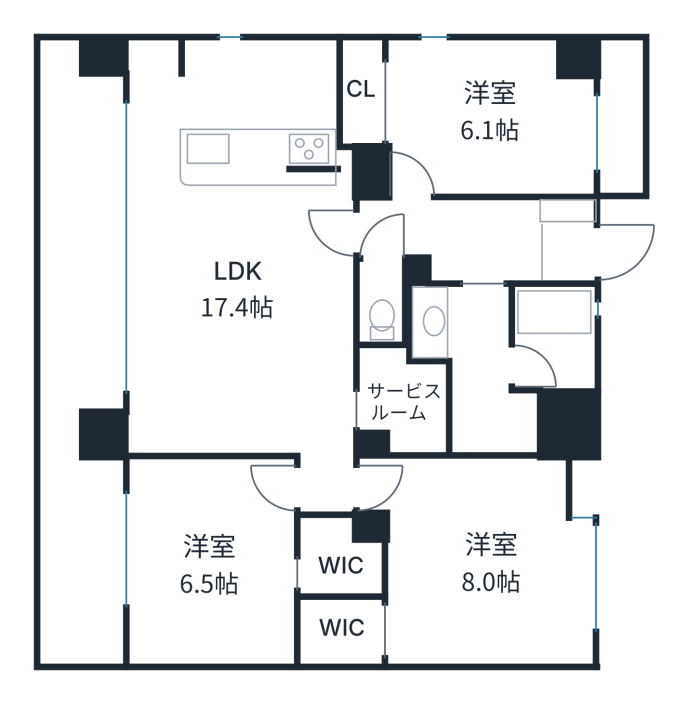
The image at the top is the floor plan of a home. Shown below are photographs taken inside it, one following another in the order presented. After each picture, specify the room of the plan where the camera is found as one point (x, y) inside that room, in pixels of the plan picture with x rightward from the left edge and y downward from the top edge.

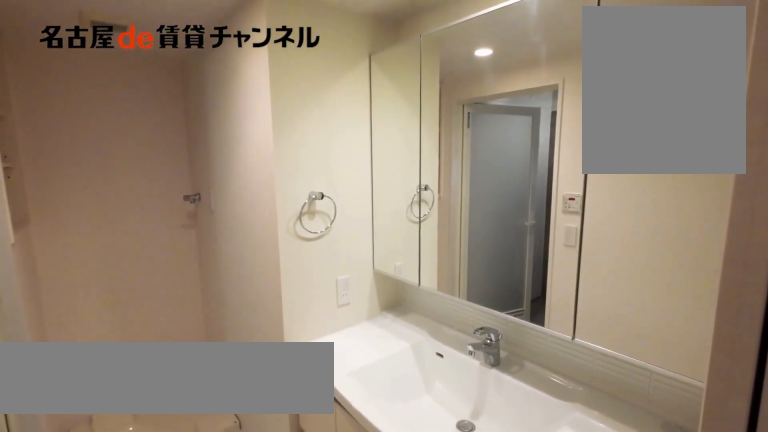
(476, 365)
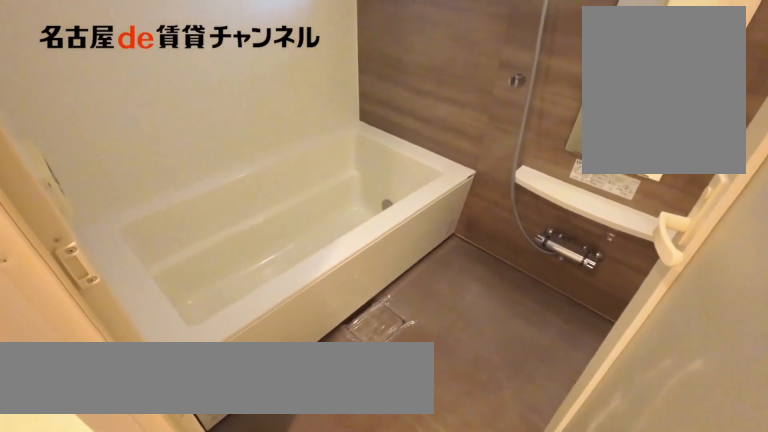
(551, 337)
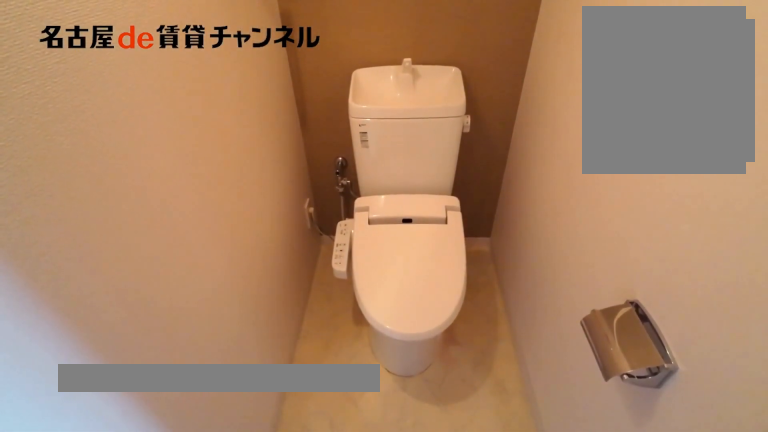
(382, 301)
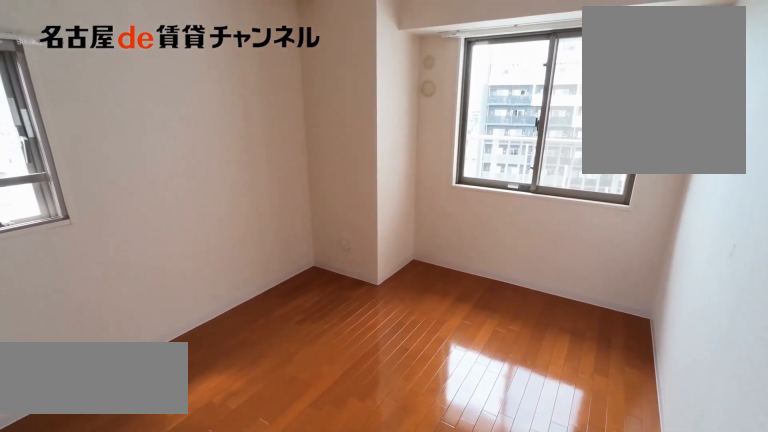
(467, 117)
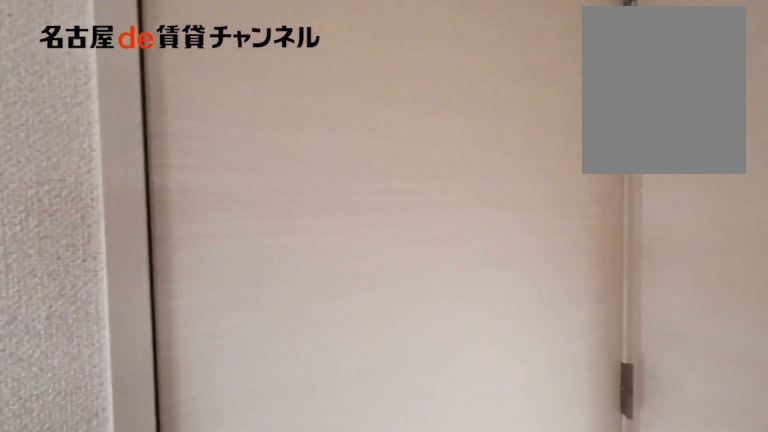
(466, 117)
